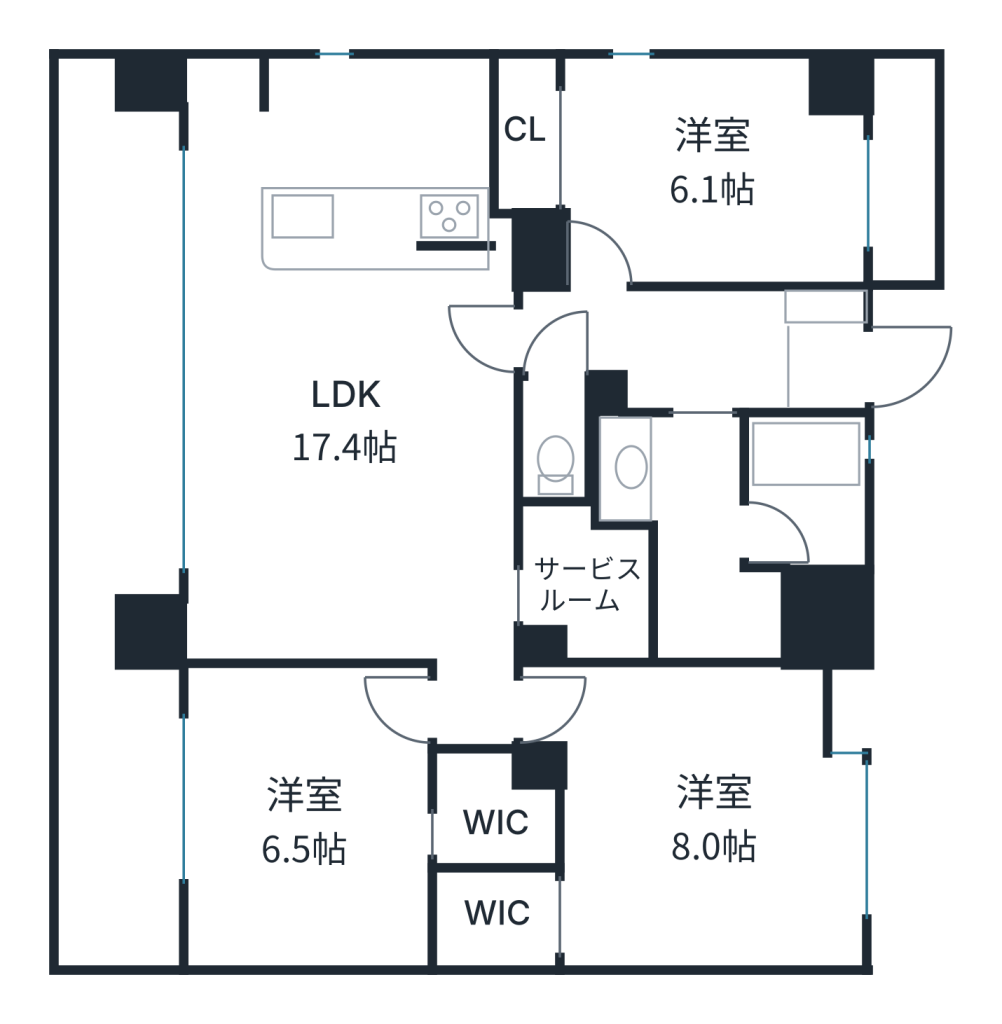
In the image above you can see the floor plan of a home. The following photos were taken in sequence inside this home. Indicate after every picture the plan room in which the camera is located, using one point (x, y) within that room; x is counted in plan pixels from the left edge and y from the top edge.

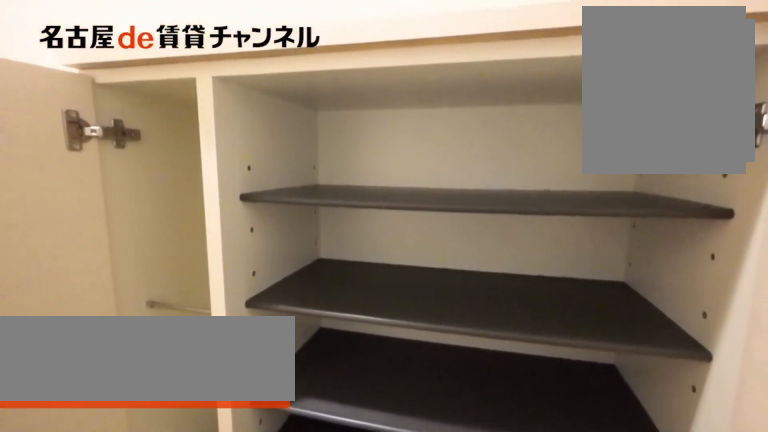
(821, 352)
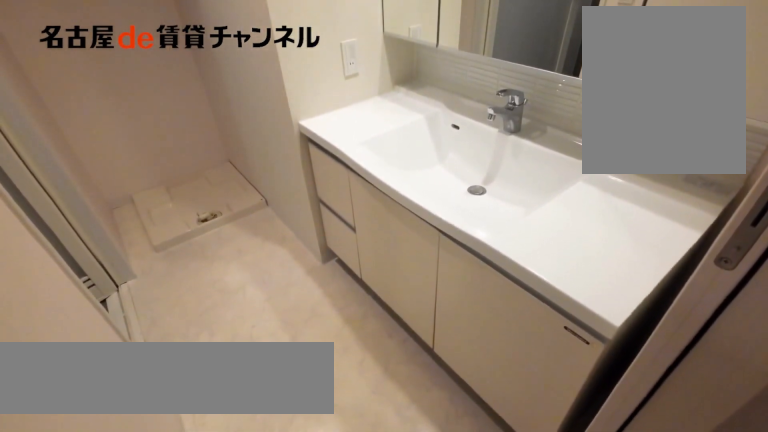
(692, 531)
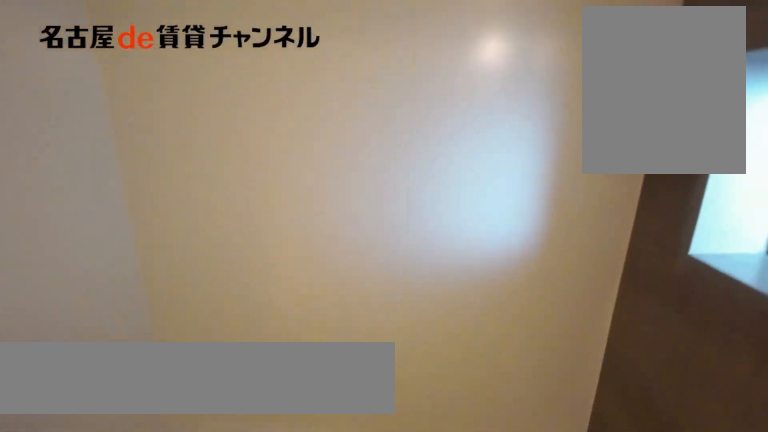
(802, 490)
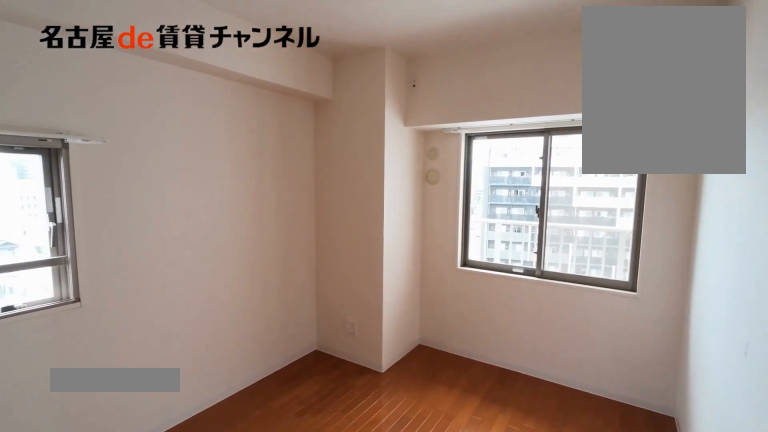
(679, 170)
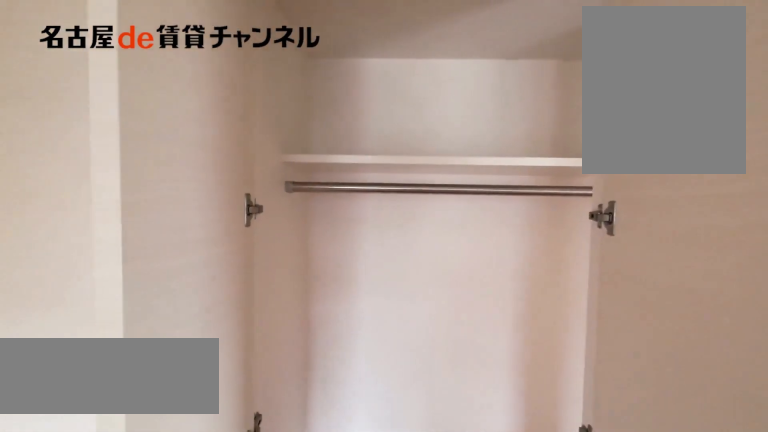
(678, 170)
